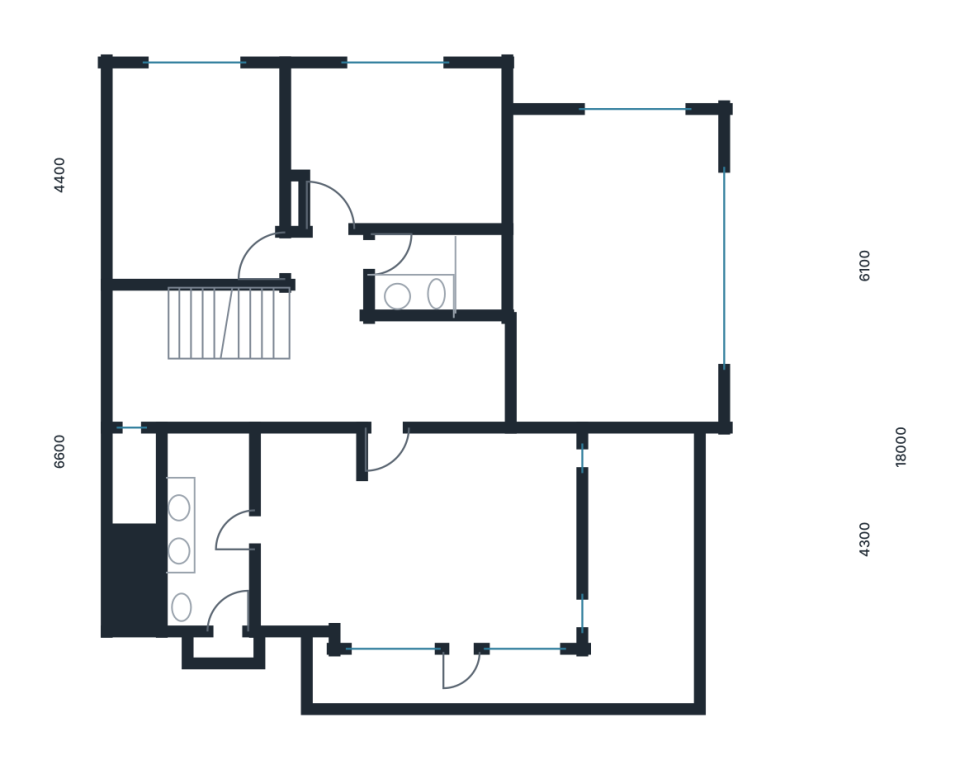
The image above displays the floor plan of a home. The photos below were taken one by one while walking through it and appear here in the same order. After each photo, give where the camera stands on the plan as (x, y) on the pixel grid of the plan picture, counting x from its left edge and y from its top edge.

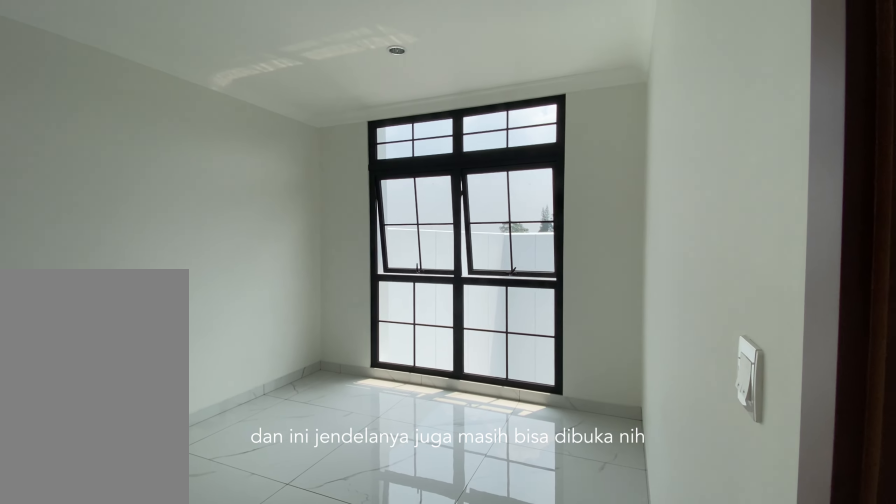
(193, 167)
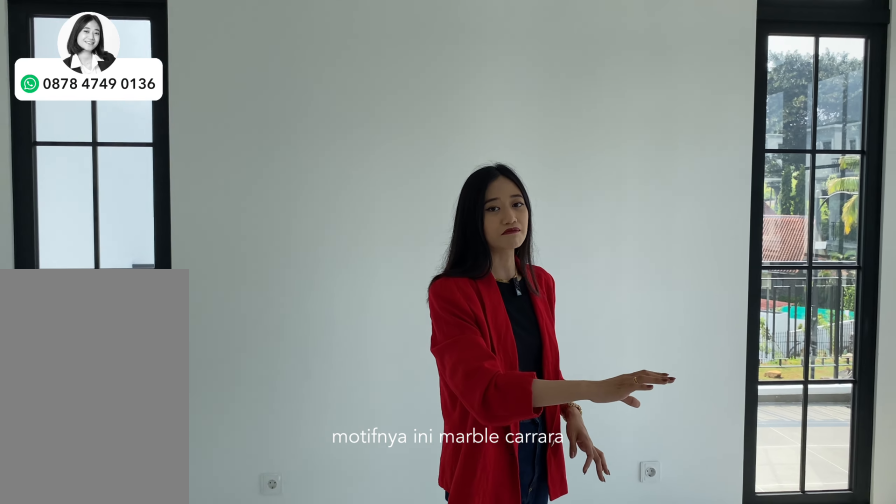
(486, 505)
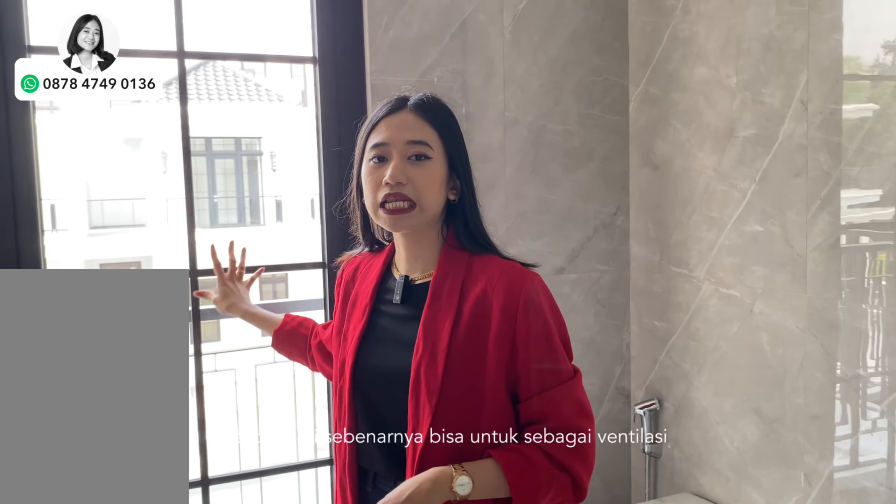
(221, 518)
